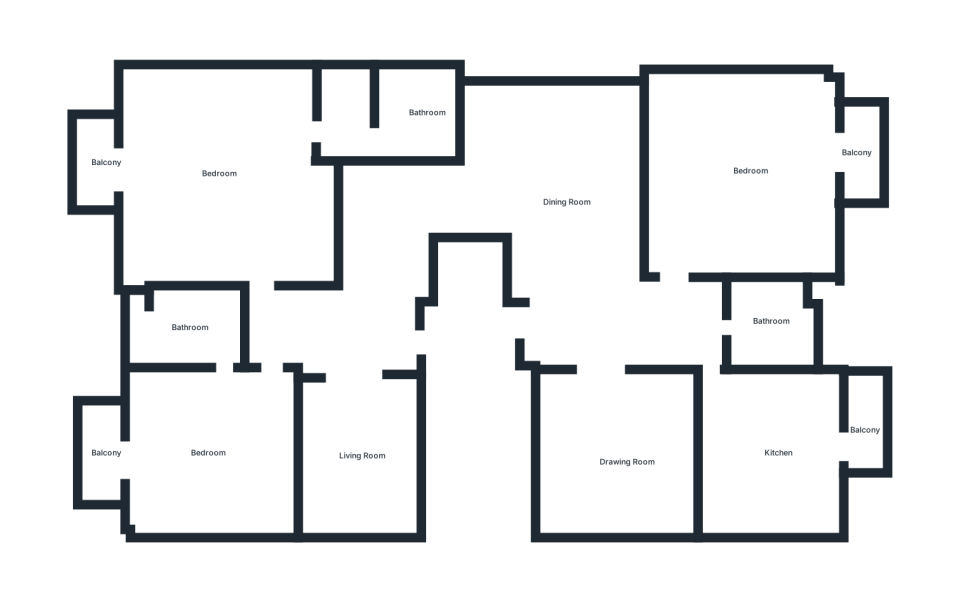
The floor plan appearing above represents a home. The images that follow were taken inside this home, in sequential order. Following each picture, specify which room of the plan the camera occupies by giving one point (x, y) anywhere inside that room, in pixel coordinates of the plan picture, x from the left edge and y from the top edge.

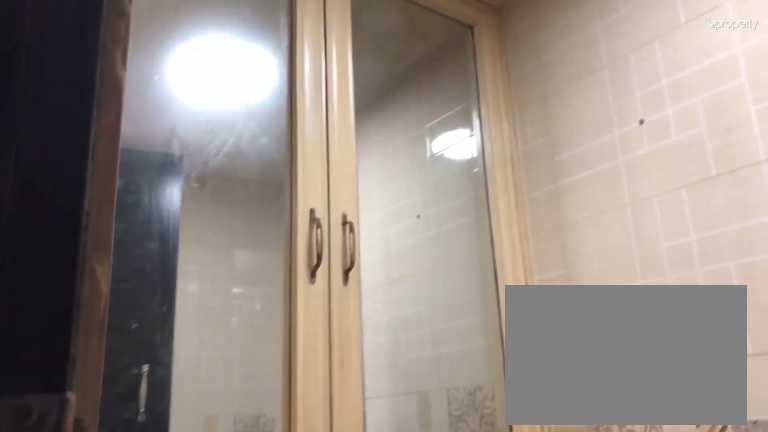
(355, 131)
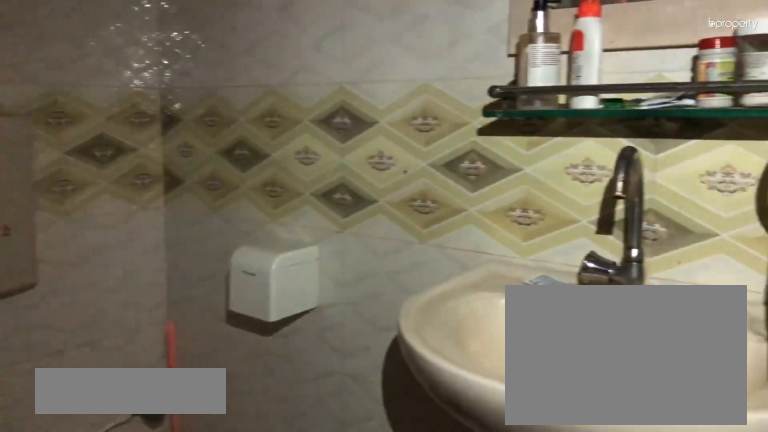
(766, 322)
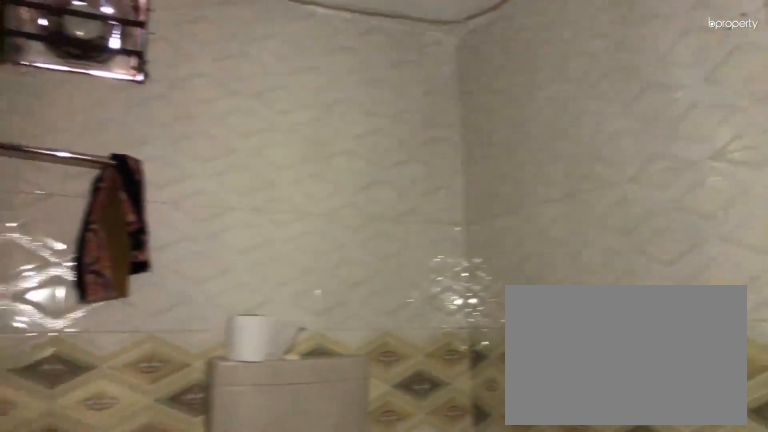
(766, 322)
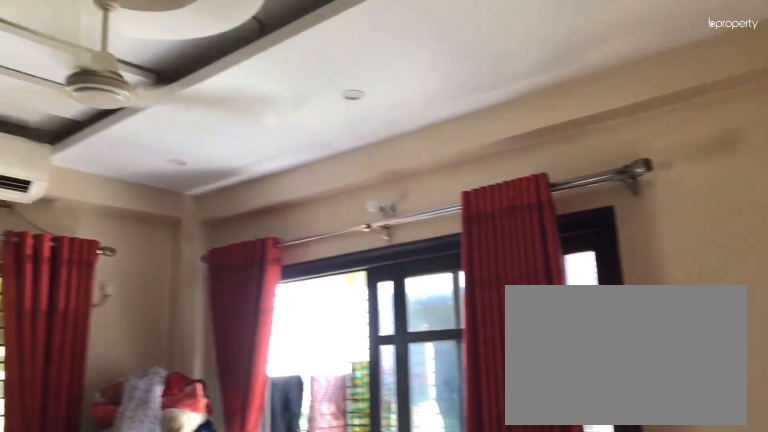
(742, 163)
